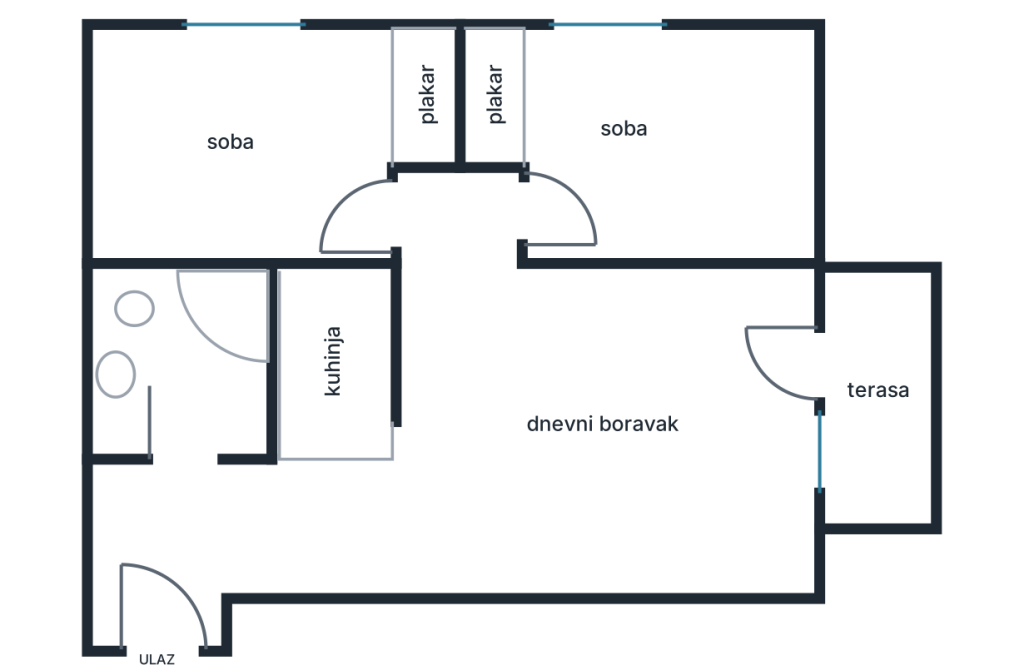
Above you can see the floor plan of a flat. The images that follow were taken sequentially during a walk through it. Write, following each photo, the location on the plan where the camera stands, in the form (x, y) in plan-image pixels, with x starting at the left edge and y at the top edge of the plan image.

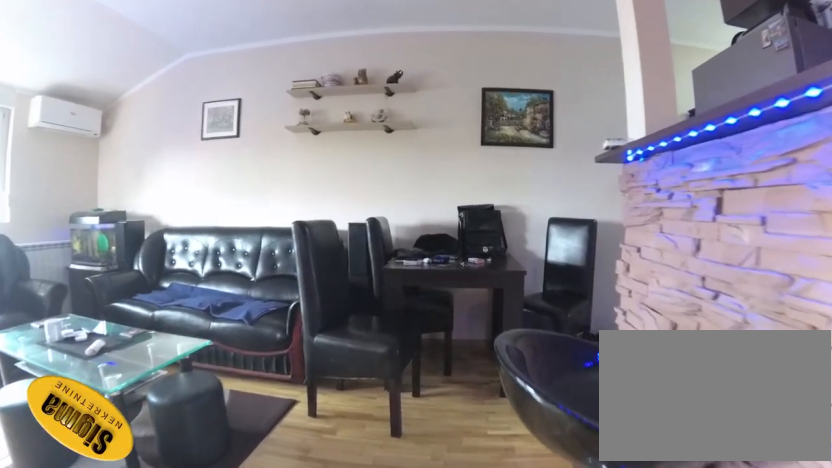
(442, 278)
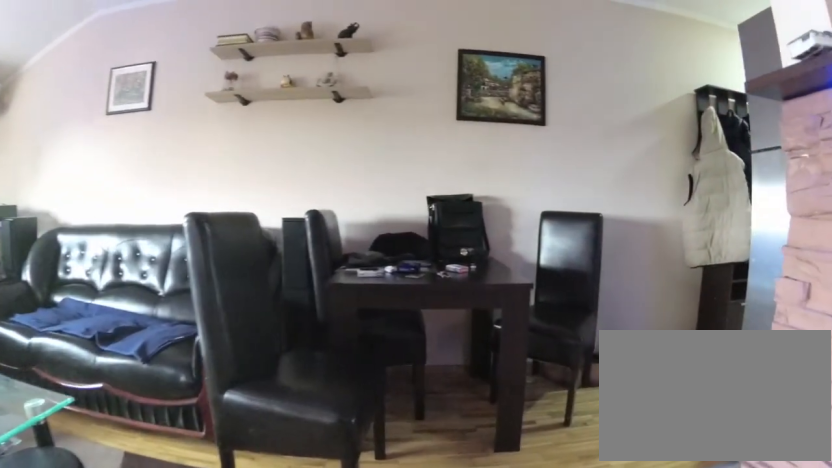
(441, 318)
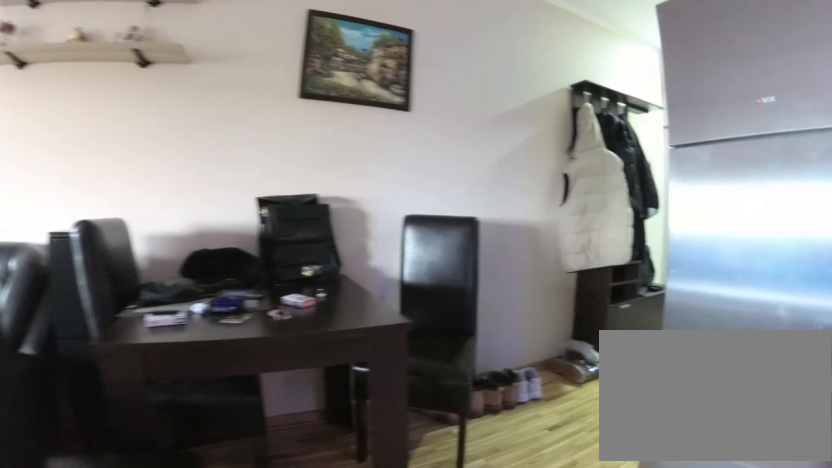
(440, 370)
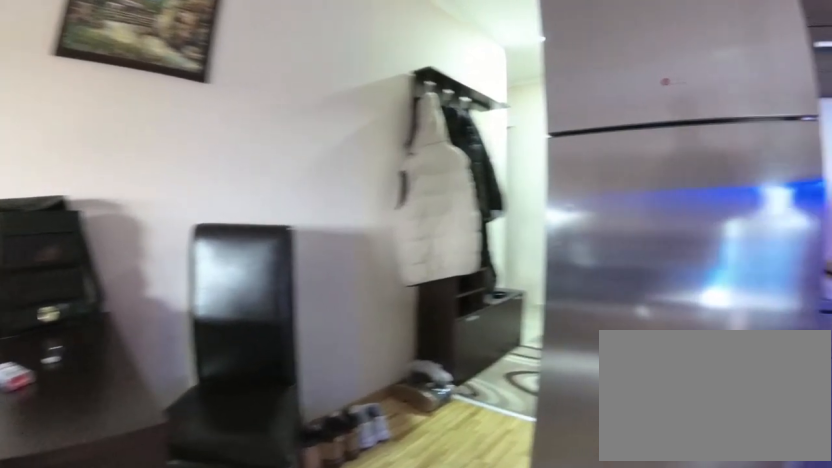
(441, 398)
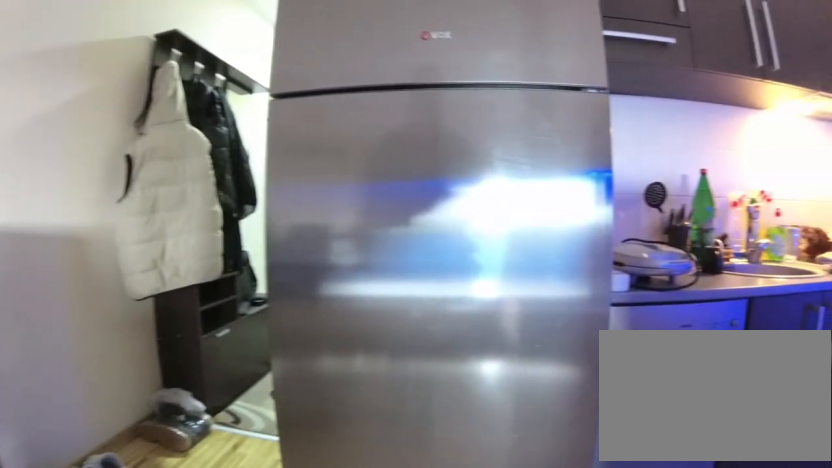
(438, 426)
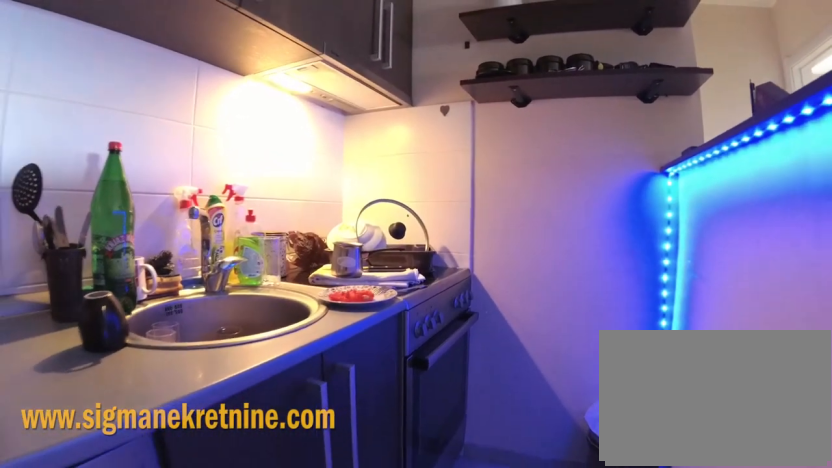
(348, 382)
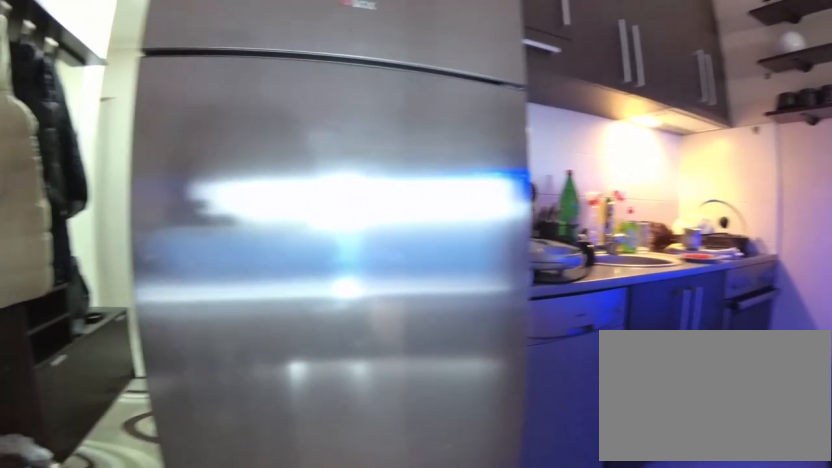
(400, 470)
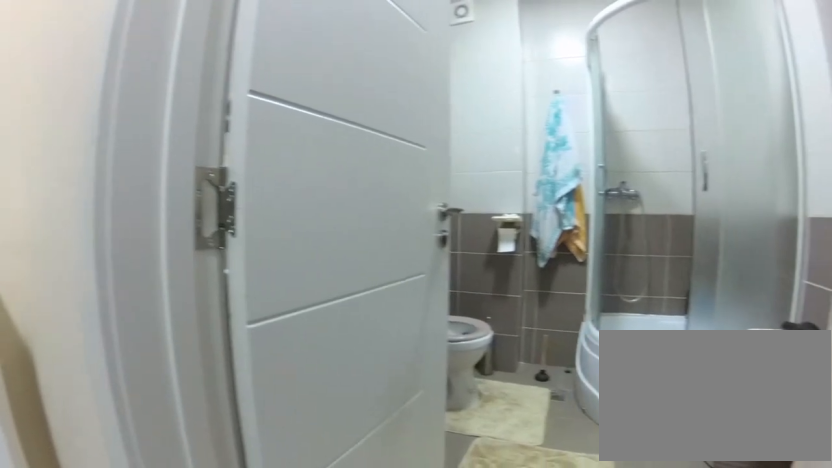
(193, 522)
